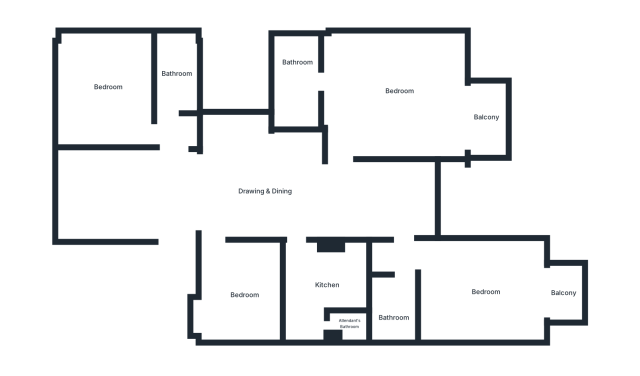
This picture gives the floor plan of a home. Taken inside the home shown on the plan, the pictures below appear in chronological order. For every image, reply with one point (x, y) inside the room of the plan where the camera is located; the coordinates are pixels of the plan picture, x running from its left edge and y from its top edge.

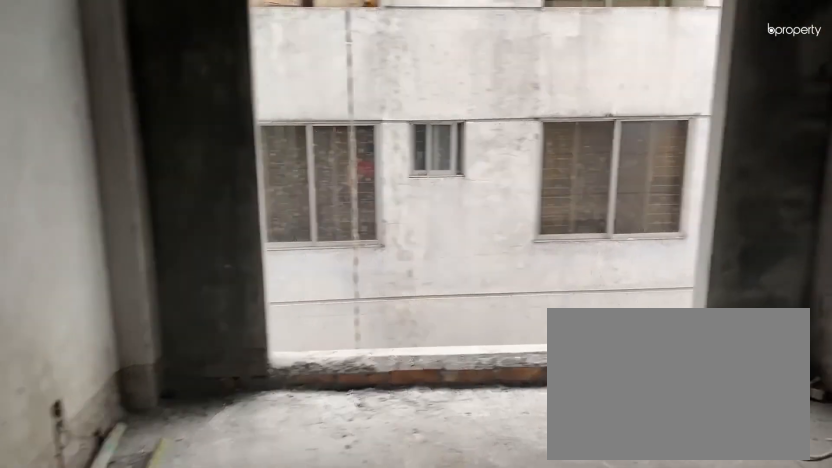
(111, 193)
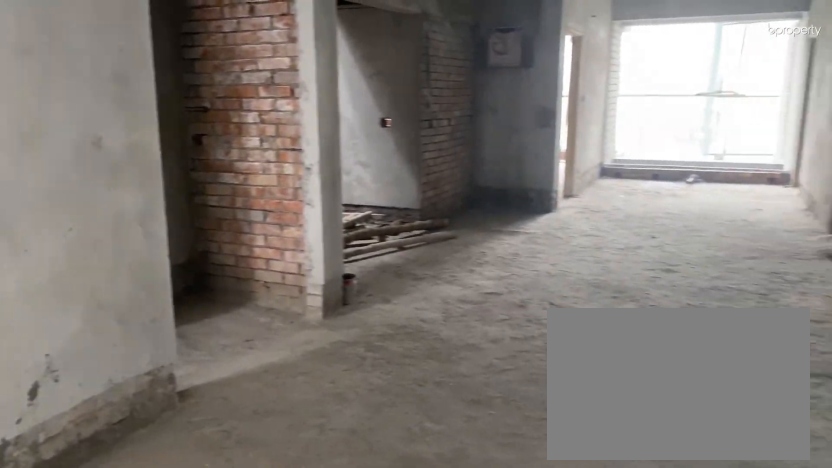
(111, 193)
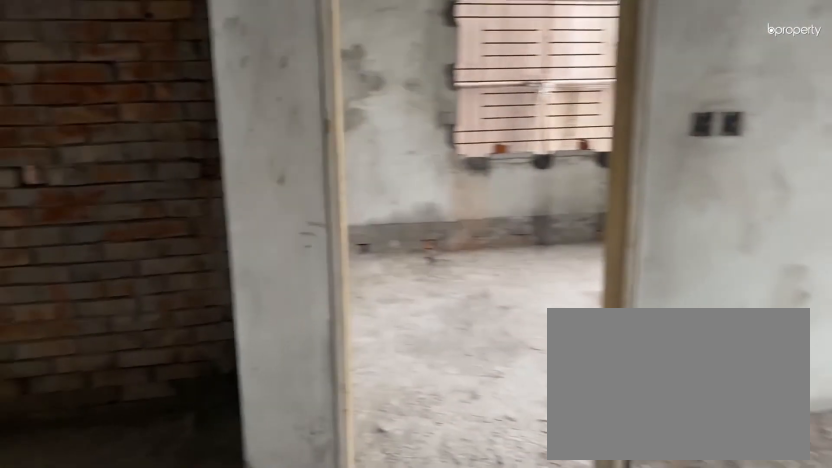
(373, 200)
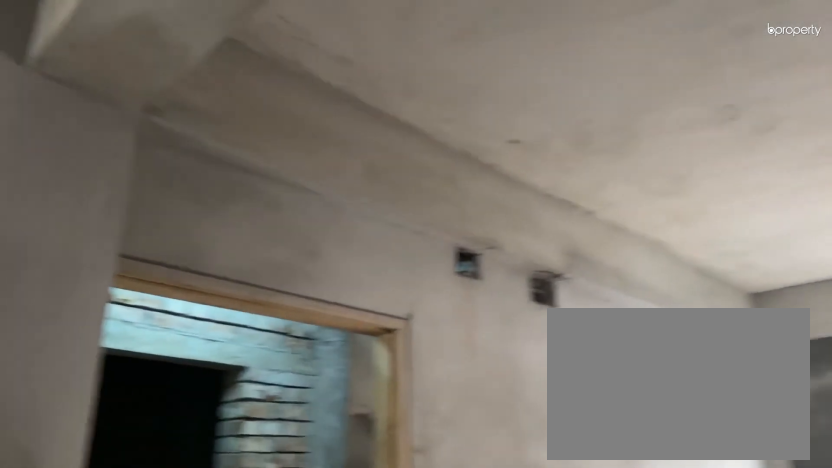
(155, 194)
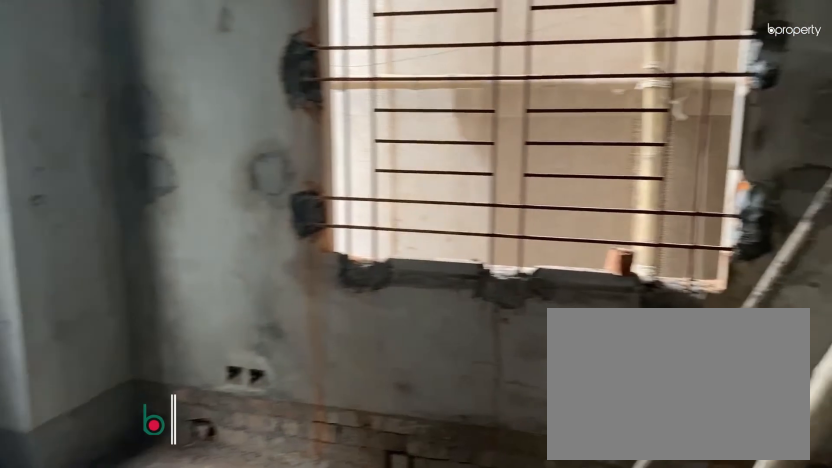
(107, 88)
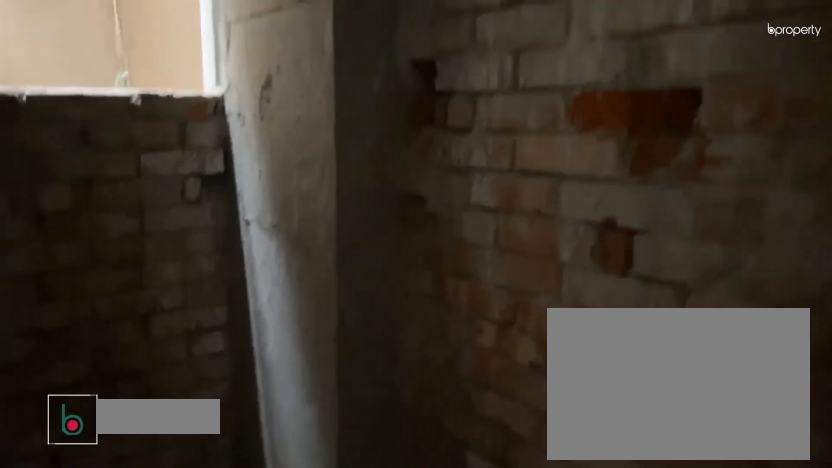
(174, 75)
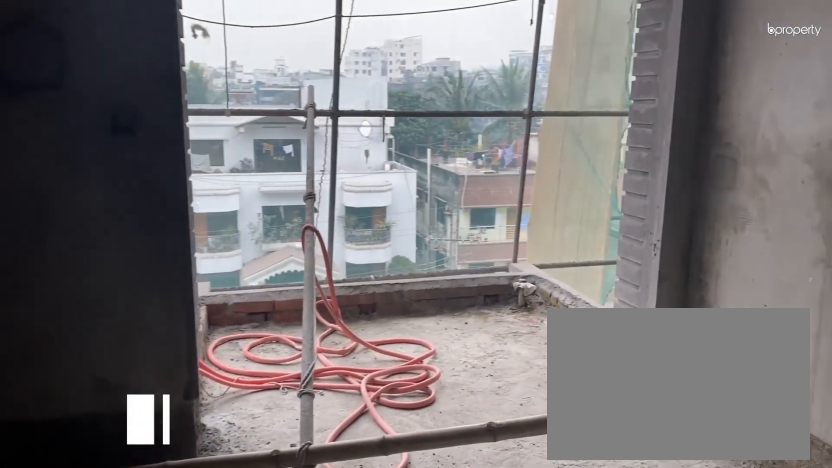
(399, 97)
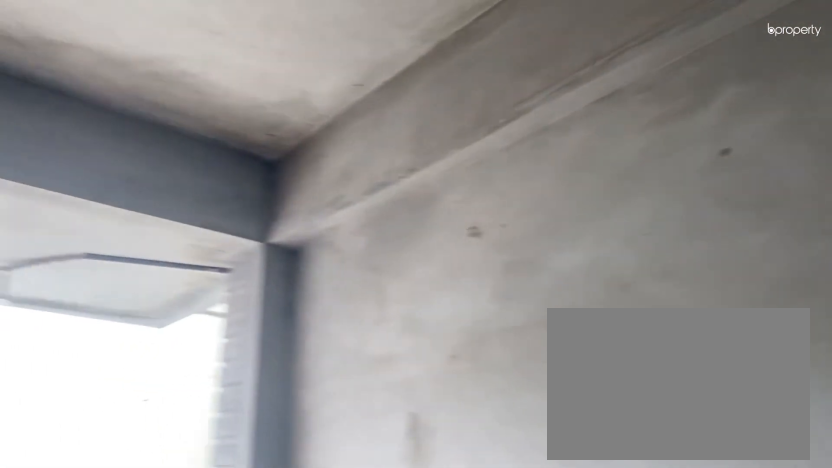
(399, 97)
